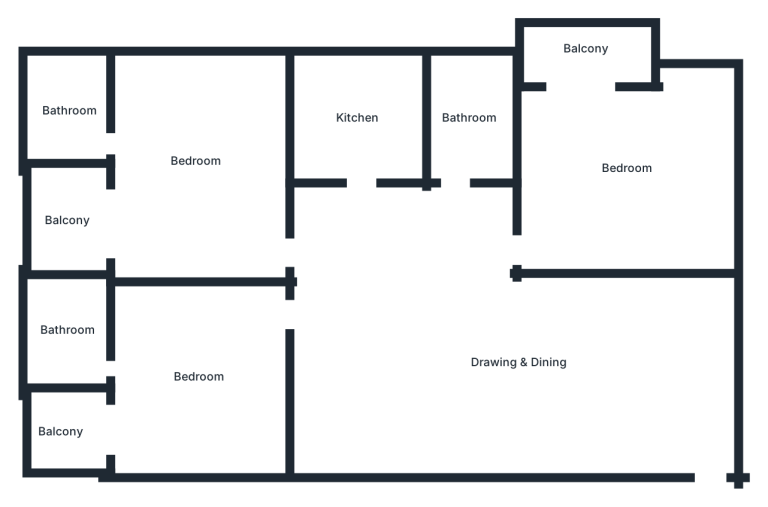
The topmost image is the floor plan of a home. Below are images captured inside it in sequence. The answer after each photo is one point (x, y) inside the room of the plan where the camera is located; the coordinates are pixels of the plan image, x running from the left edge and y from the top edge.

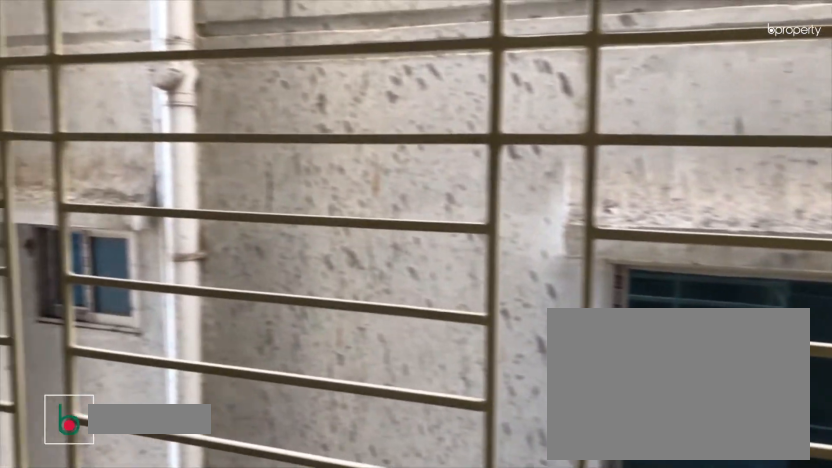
(586, 51)
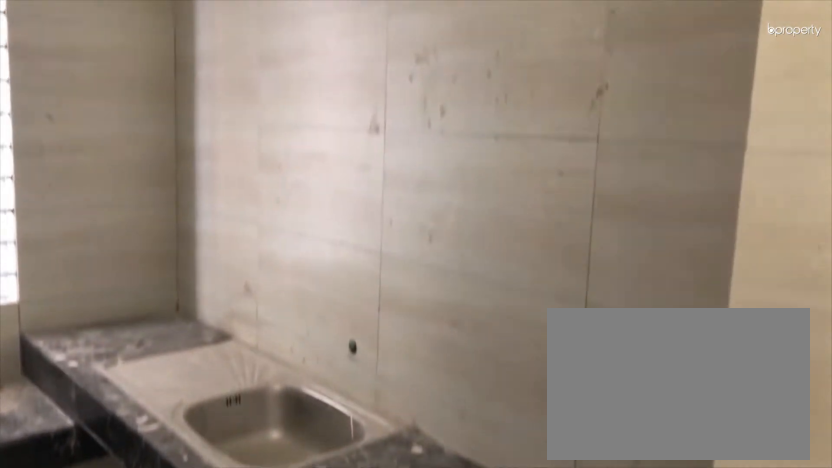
(359, 119)
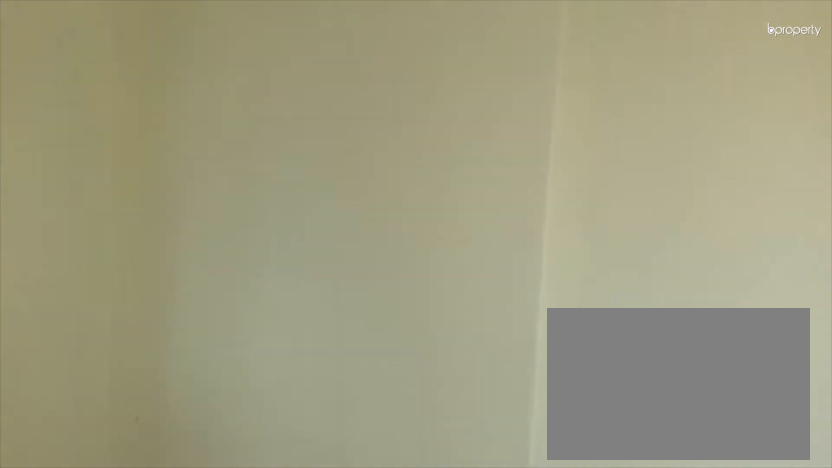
(197, 162)
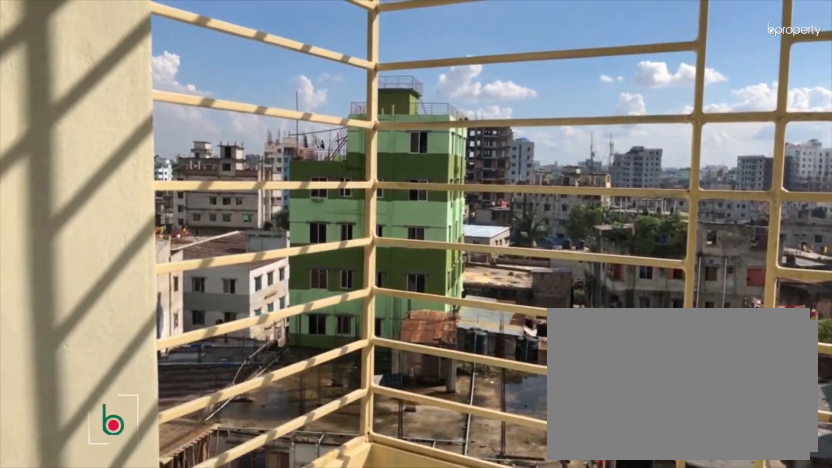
(60, 432)
